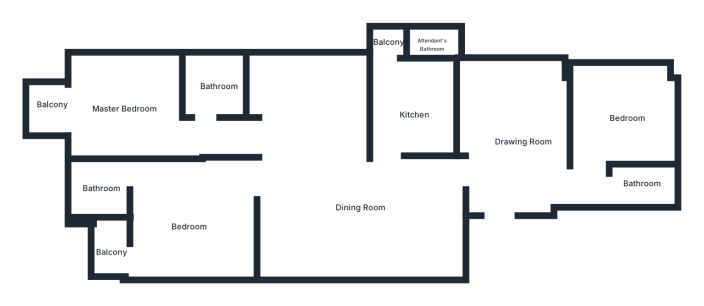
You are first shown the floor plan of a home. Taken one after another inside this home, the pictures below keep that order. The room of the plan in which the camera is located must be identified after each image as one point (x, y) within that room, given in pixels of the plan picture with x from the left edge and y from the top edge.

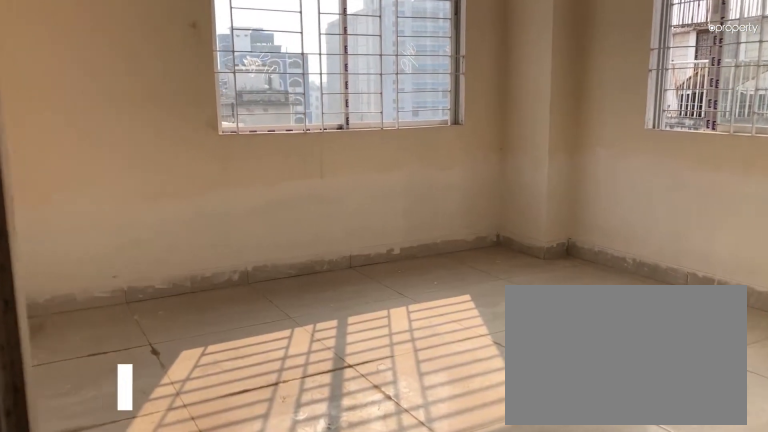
(629, 117)
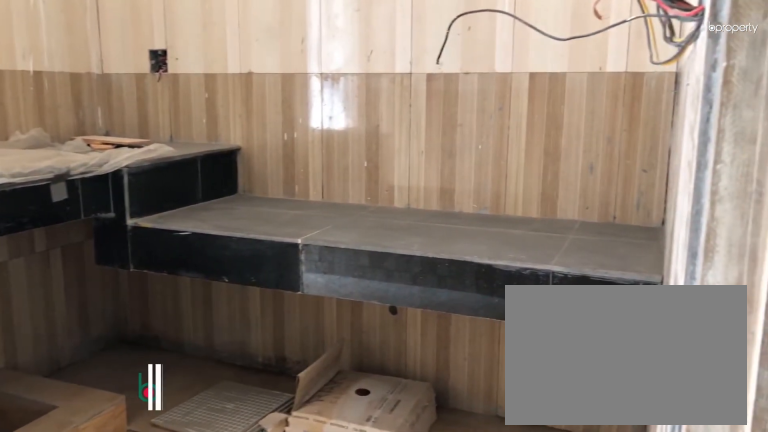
(416, 116)
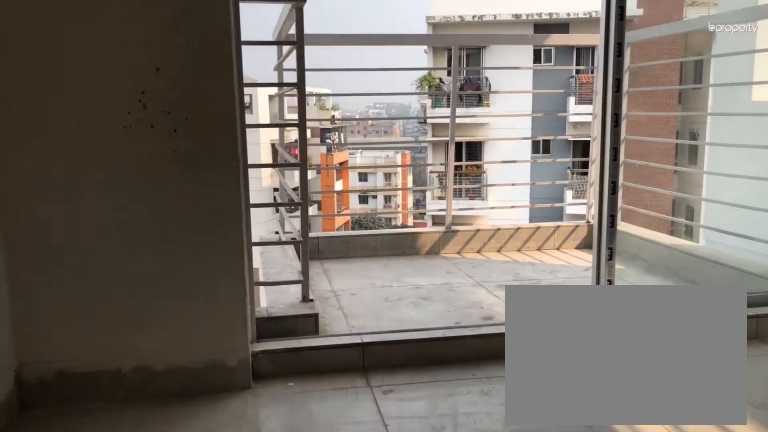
(121, 110)
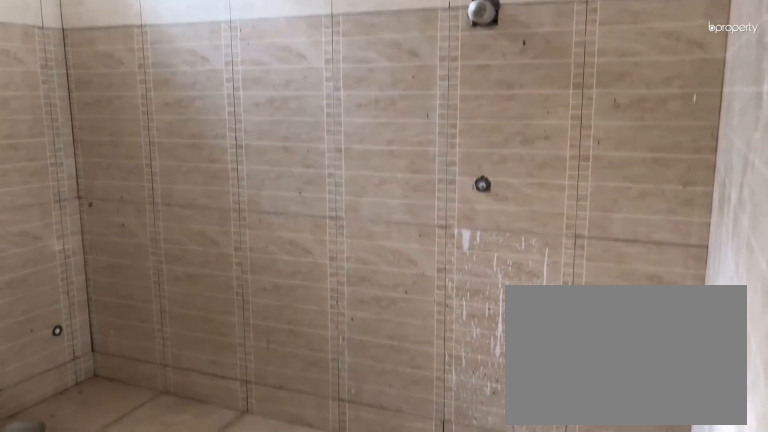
(218, 85)
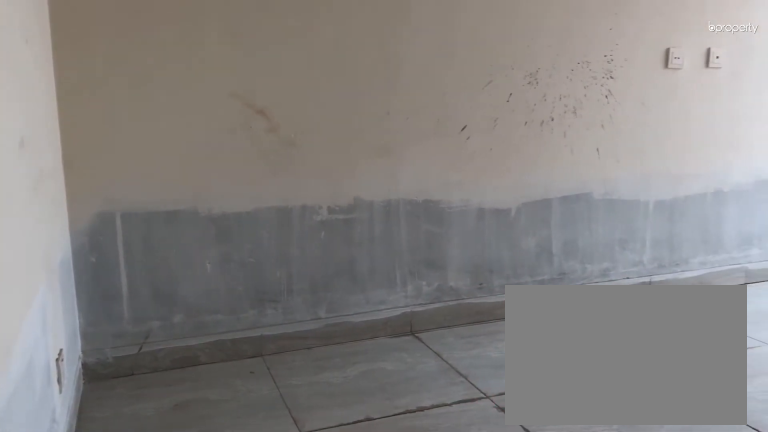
(191, 222)
